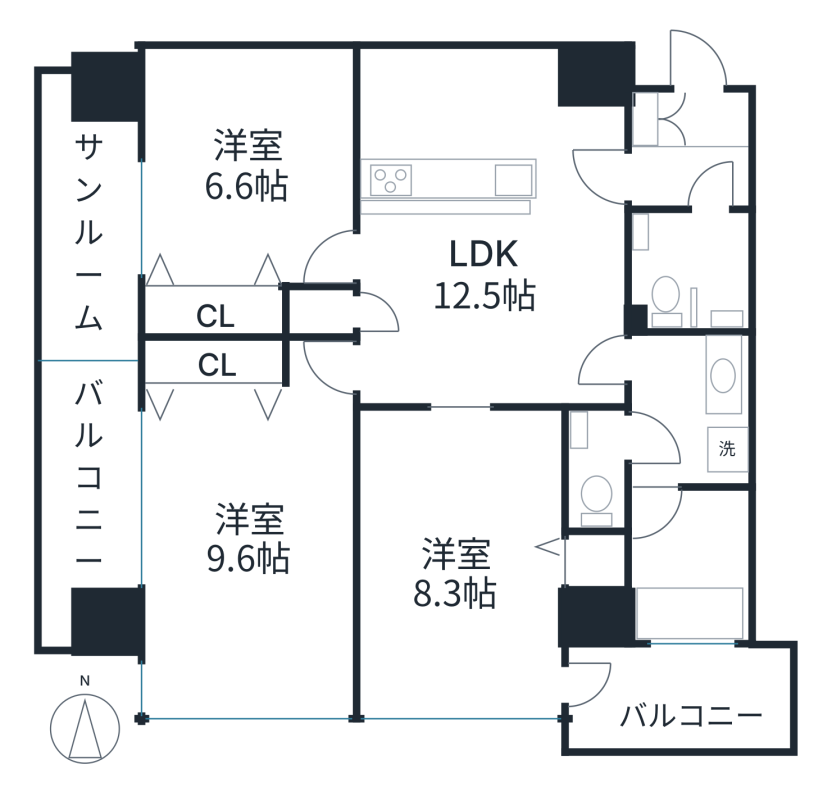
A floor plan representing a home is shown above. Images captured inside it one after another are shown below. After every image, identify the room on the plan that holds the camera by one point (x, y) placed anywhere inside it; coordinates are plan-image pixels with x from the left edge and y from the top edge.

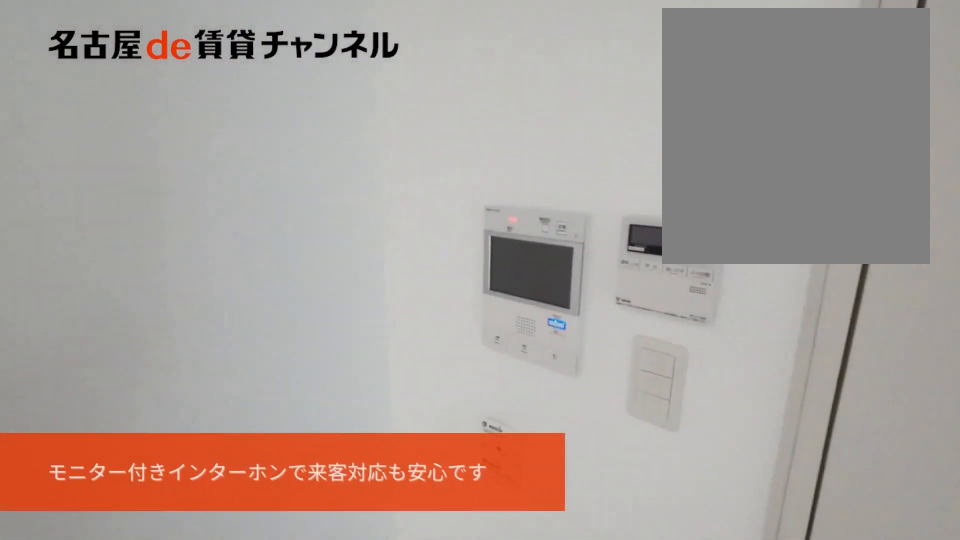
(500, 128)
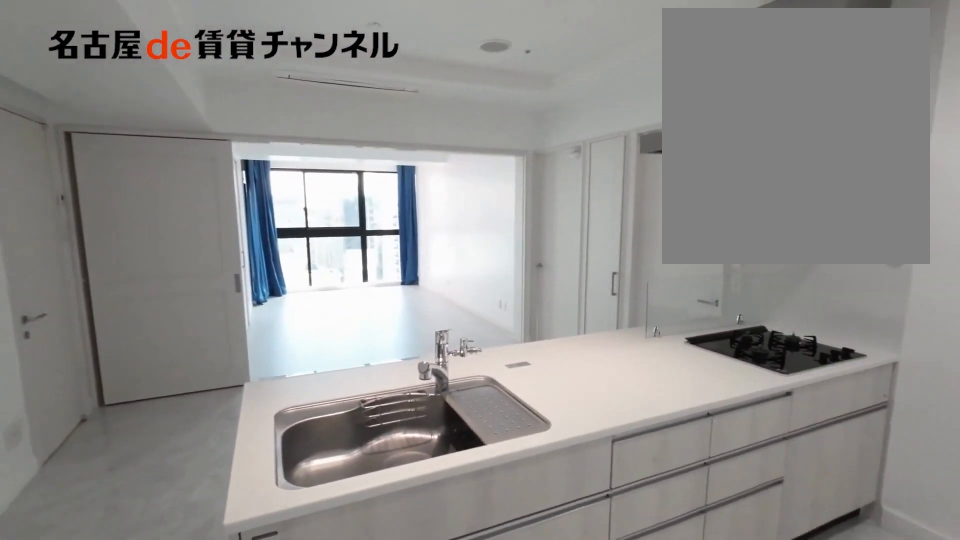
(483, 360)
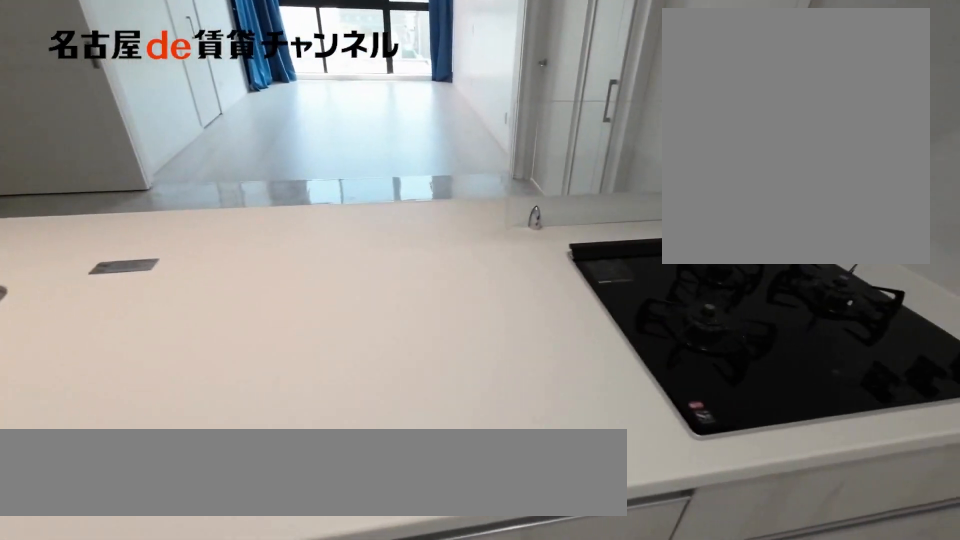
(441, 186)
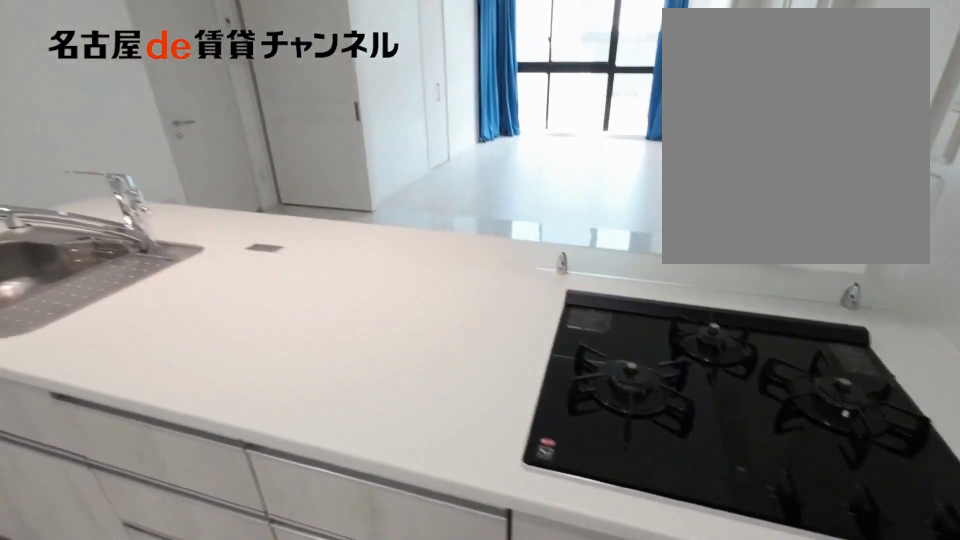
(441, 186)
